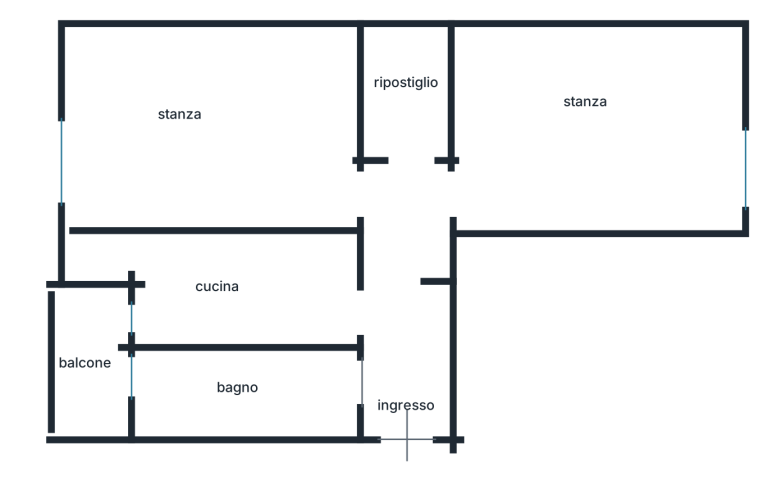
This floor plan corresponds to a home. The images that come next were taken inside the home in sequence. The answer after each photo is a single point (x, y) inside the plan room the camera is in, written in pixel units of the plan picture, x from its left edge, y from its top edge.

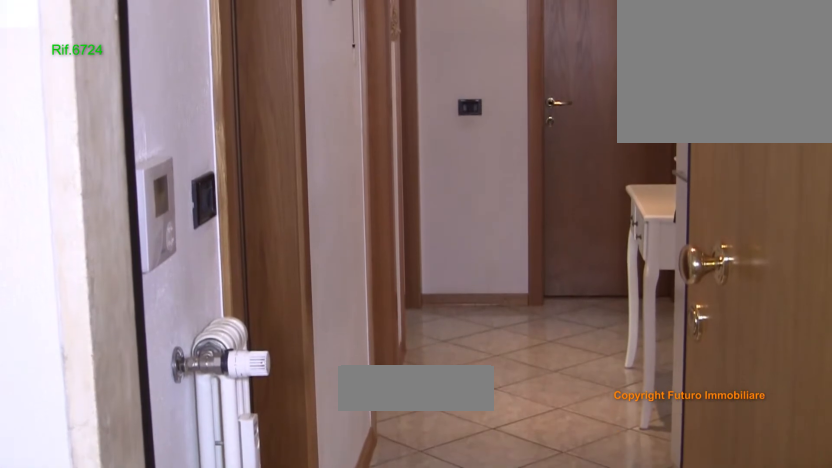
(405, 282)
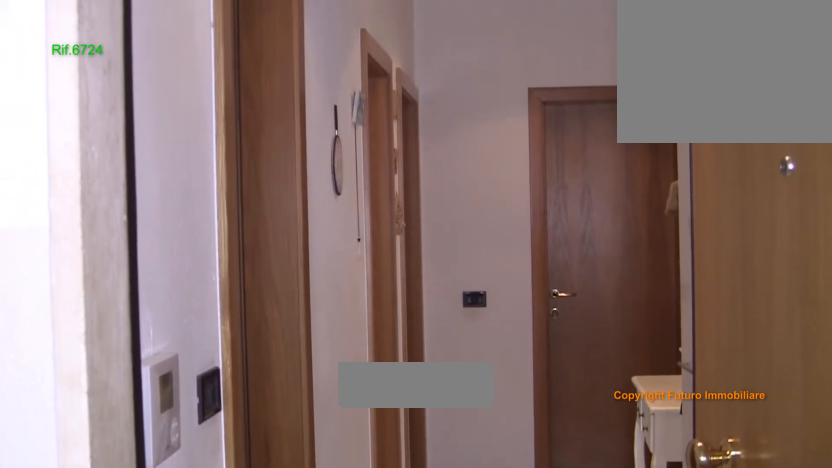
(405, 282)
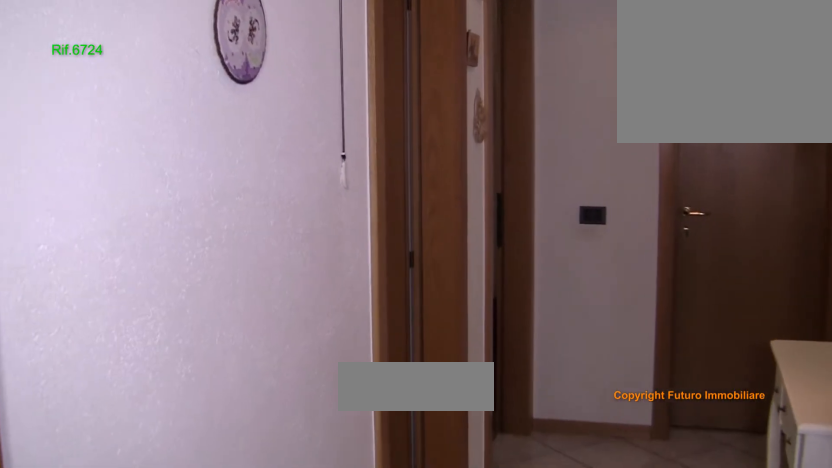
(405, 282)
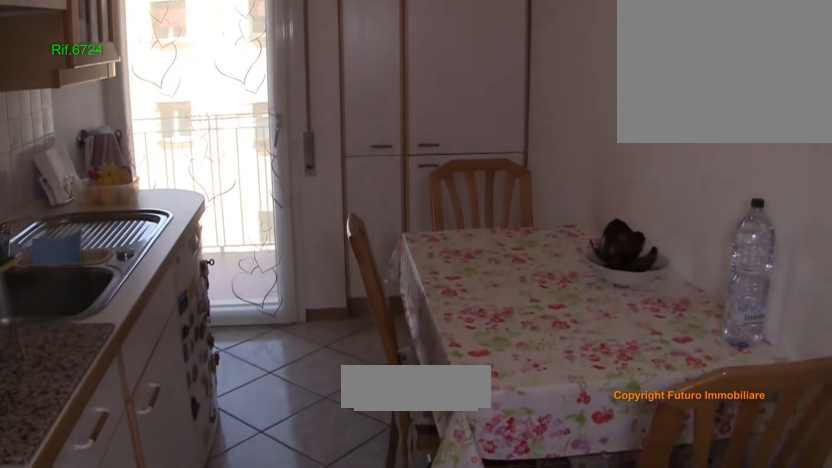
(249, 290)
